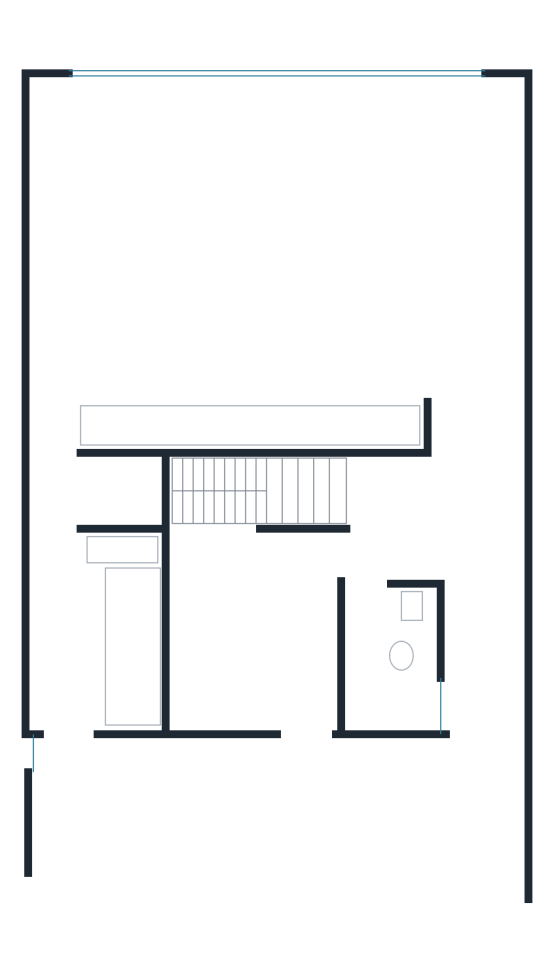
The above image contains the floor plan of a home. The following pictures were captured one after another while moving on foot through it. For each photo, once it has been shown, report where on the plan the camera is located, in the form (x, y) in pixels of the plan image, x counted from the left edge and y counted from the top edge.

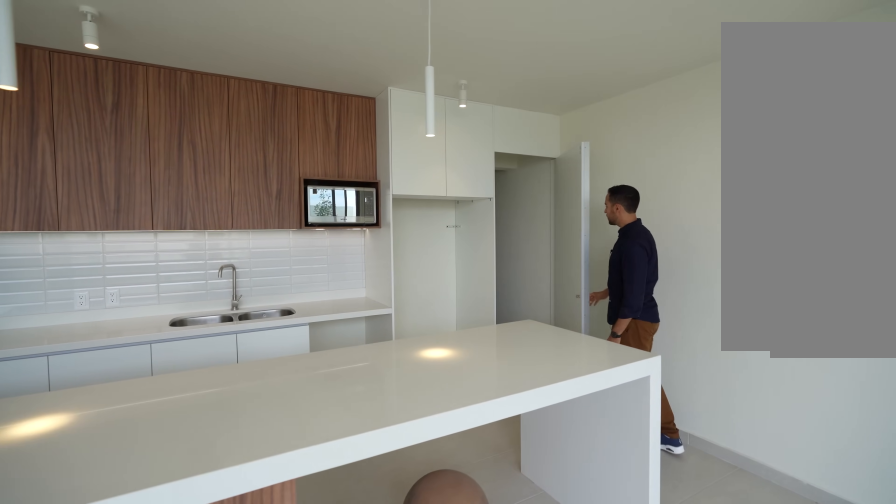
(278, 217)
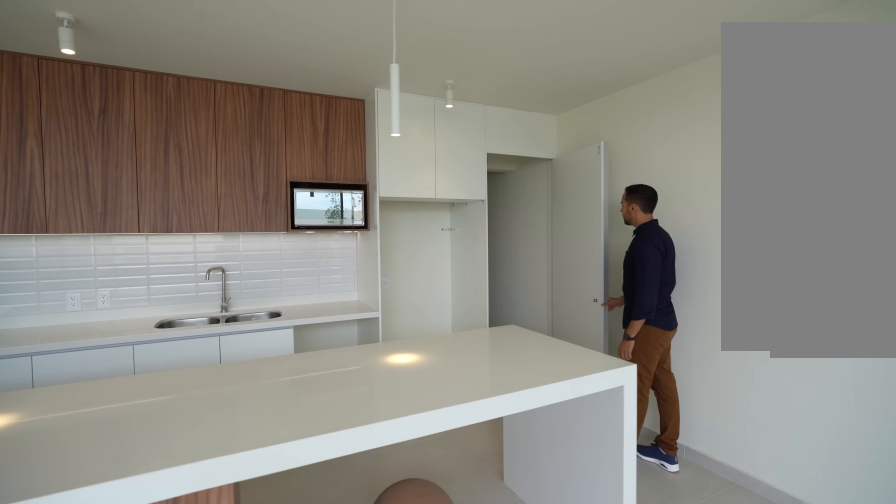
(278, 217)
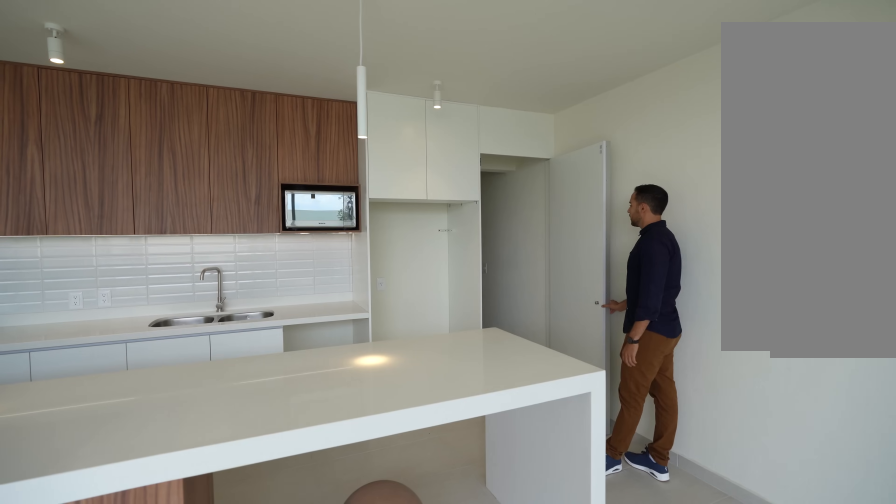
(280, 217)
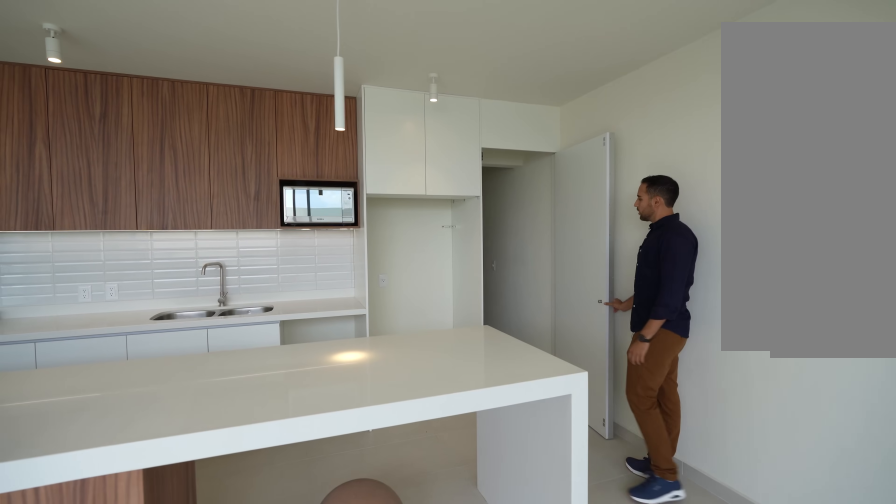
(279, 217)
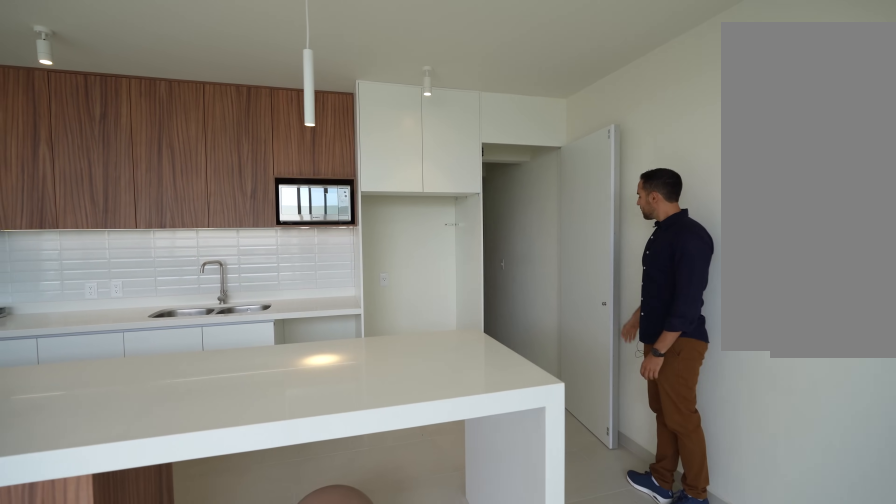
(276, 217)
